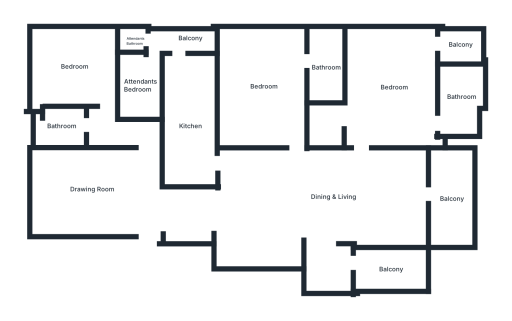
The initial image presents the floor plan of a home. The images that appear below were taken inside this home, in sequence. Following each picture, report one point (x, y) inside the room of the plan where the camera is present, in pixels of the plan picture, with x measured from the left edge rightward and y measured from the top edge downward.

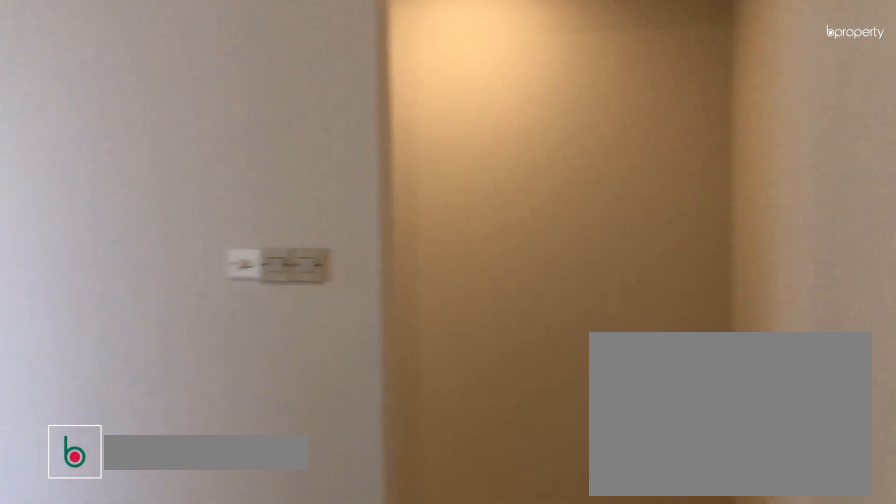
(93, 189)
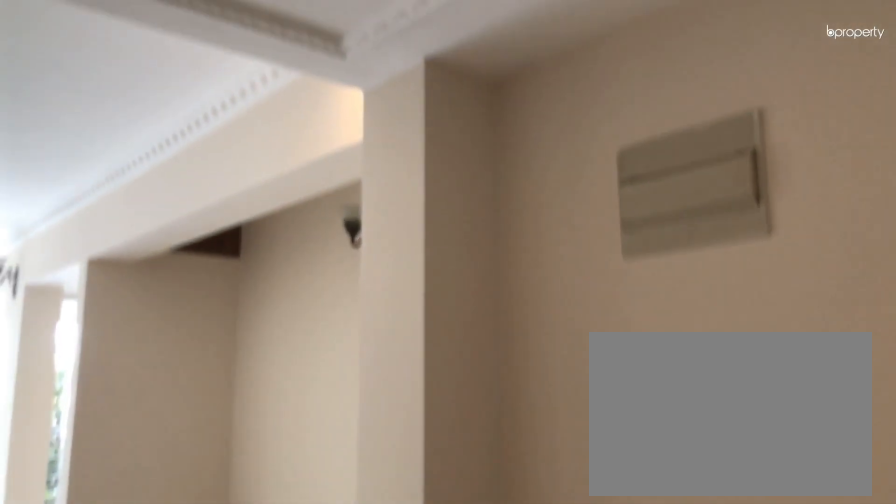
(93, 189)
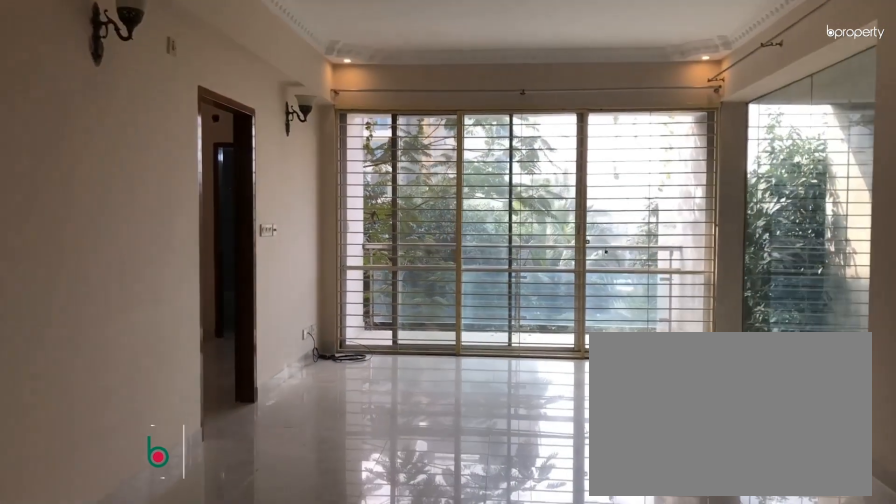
(336, 196)
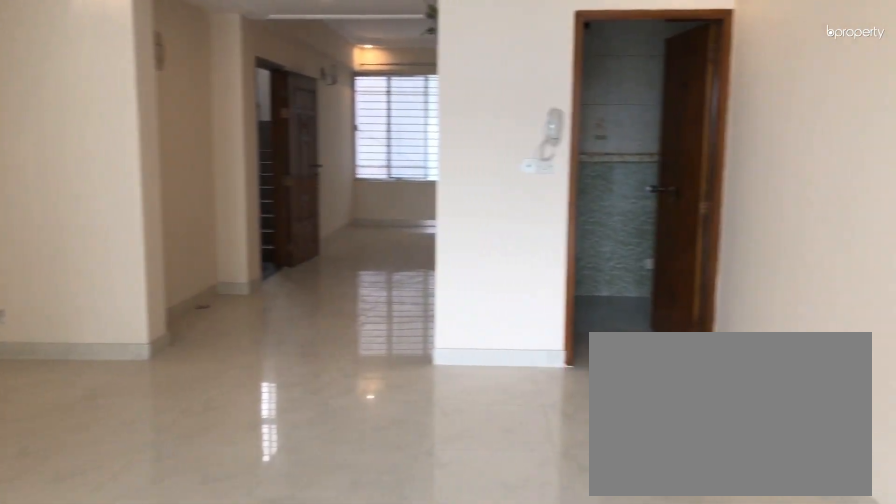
(336, 196)
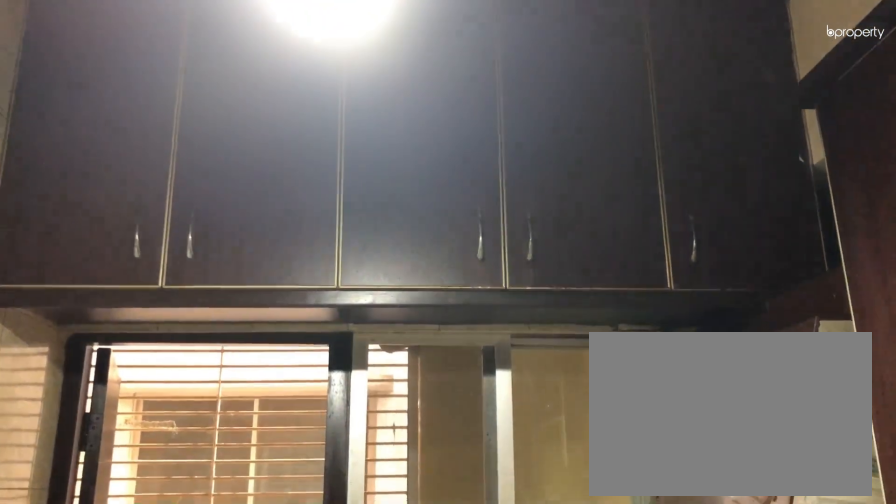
(190, 125)
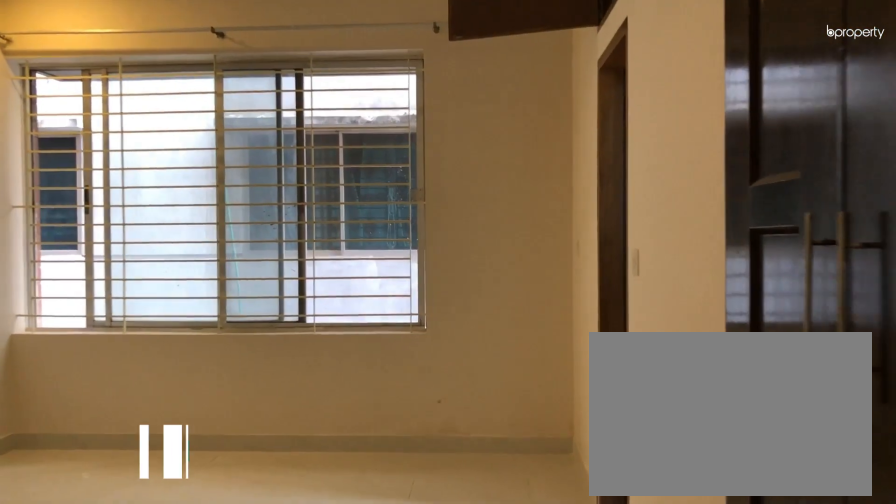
(286, 125)
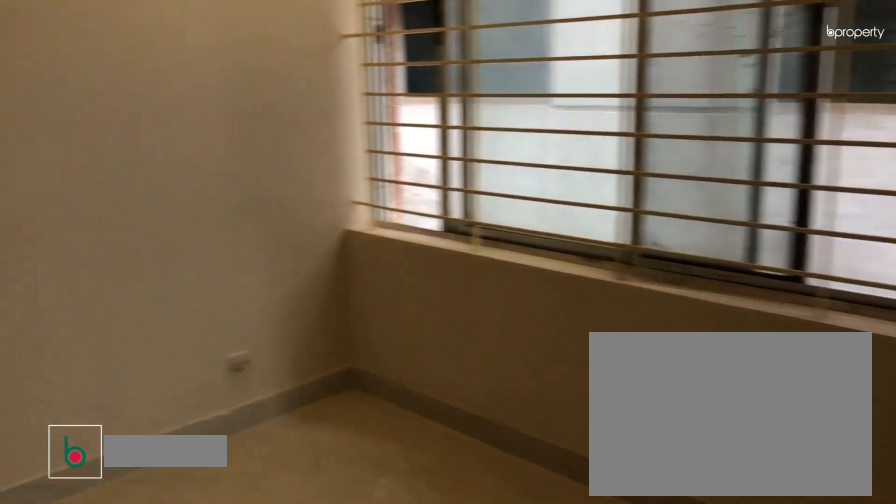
(264, 87)
